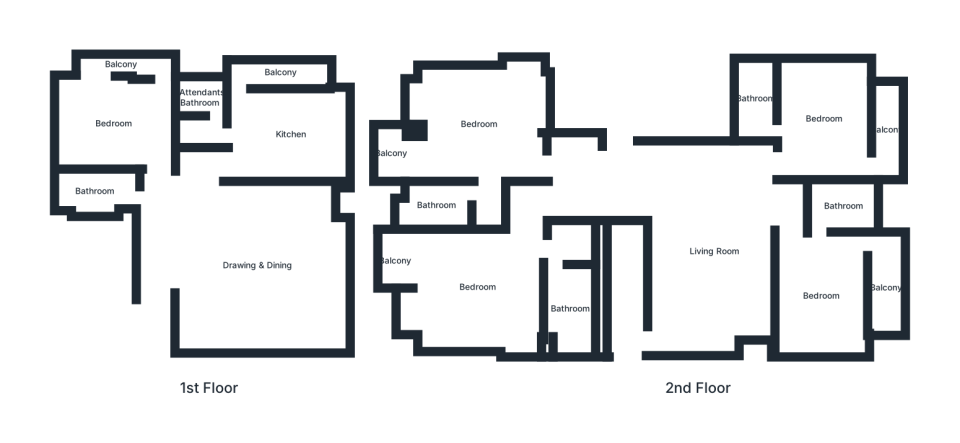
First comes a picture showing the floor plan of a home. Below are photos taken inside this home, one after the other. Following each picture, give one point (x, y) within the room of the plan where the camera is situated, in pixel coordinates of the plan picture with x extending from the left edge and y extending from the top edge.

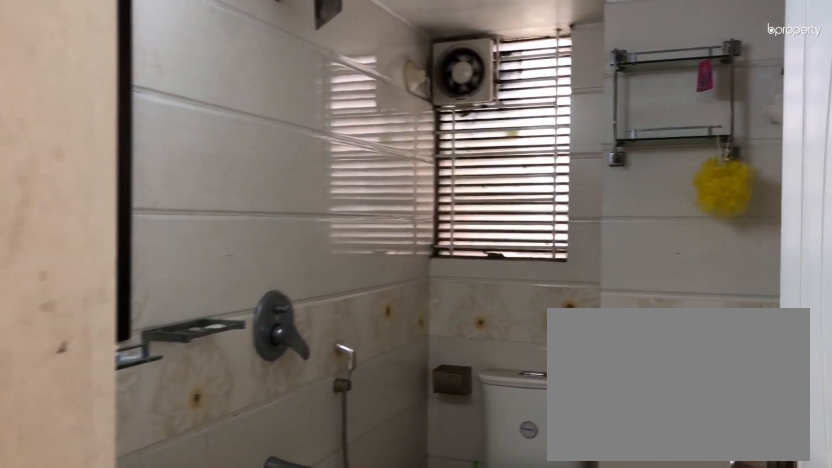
(476, 194)
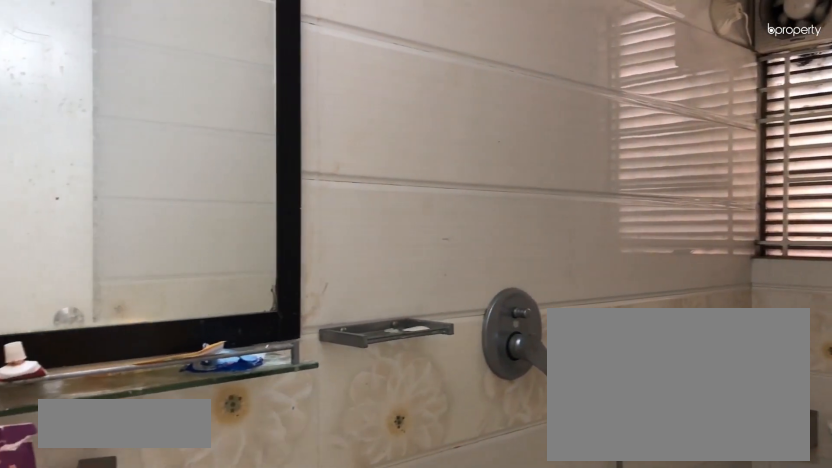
(435, 205)
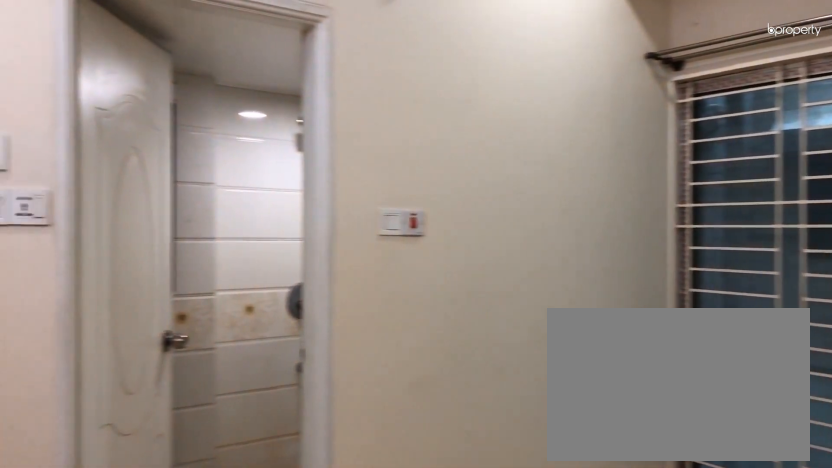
(824, 119)
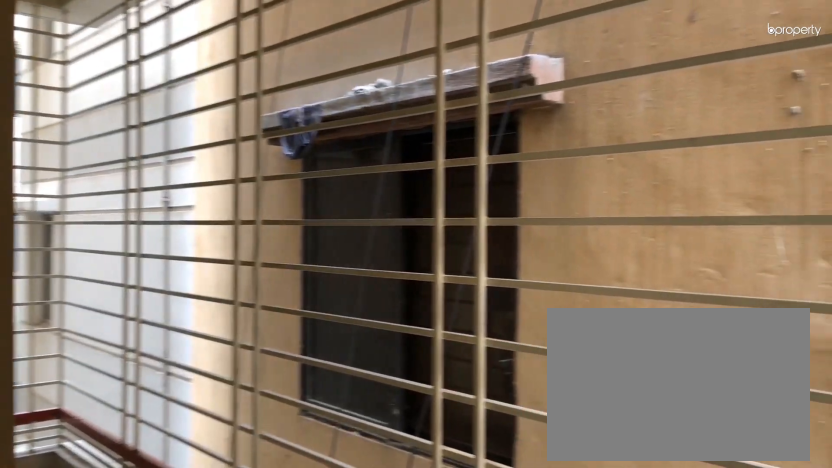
(887, 128)
